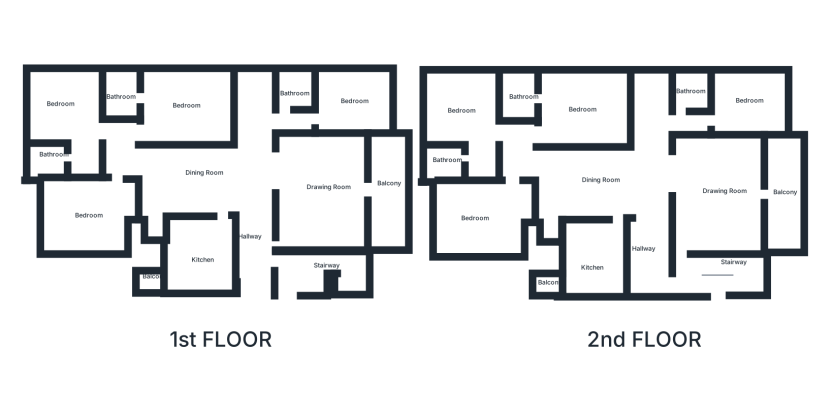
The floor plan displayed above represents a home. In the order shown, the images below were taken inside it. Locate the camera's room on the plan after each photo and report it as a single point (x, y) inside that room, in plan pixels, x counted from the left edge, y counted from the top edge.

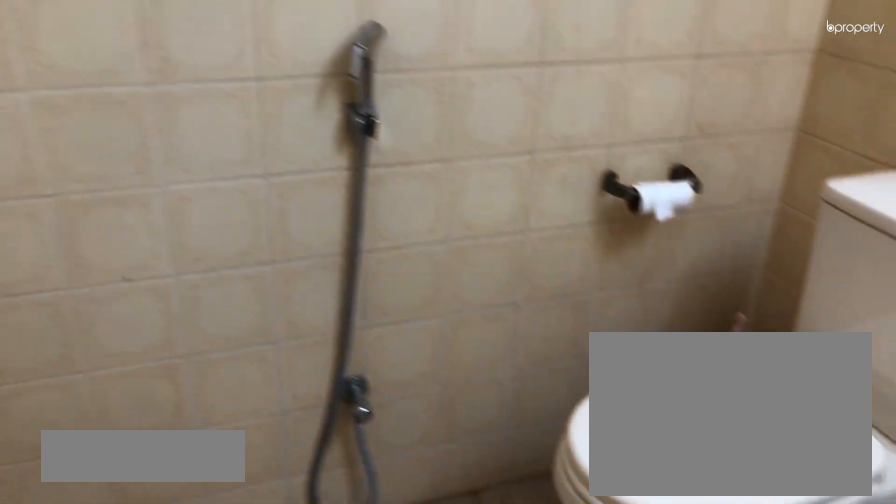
(295, 86)
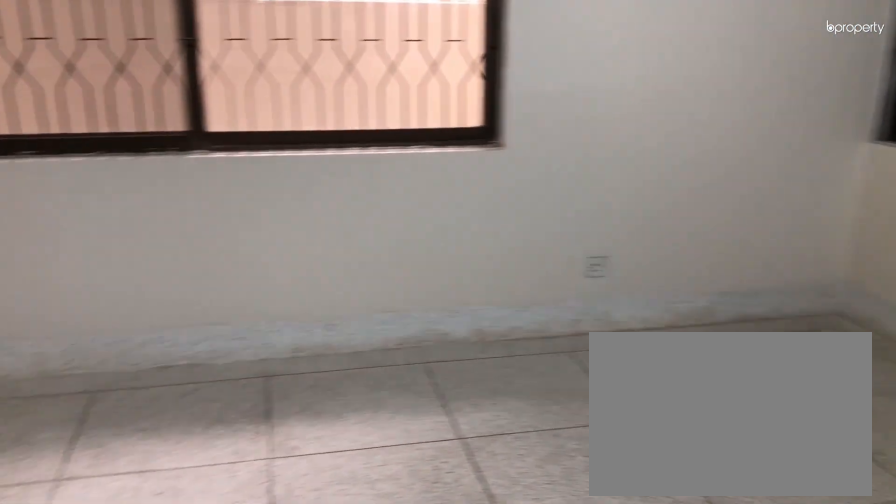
(179, 99)
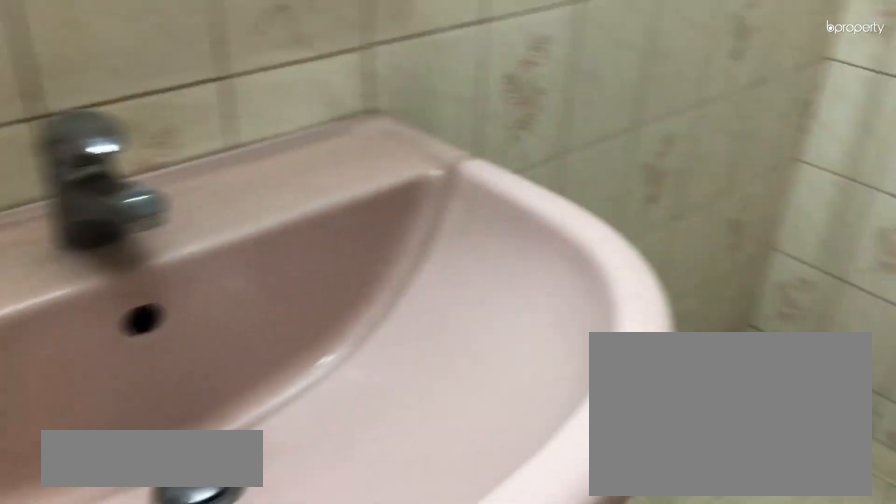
(124, 93)
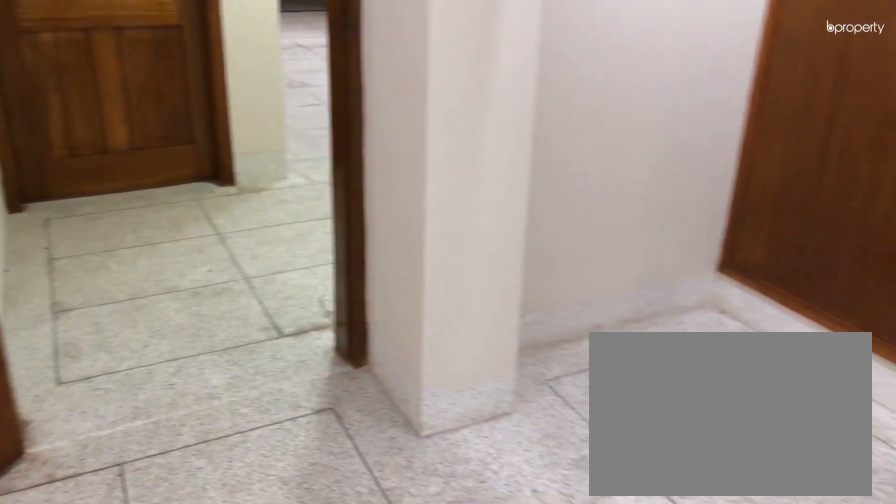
(74, 111)
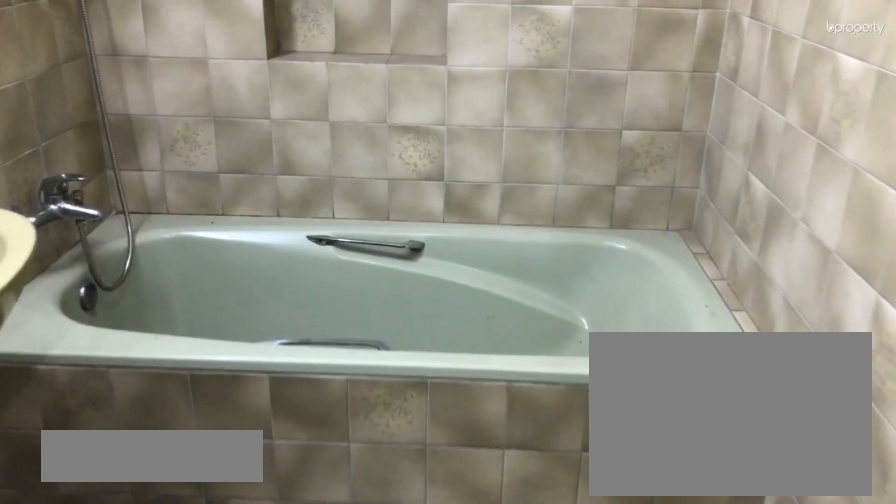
(47, 160)
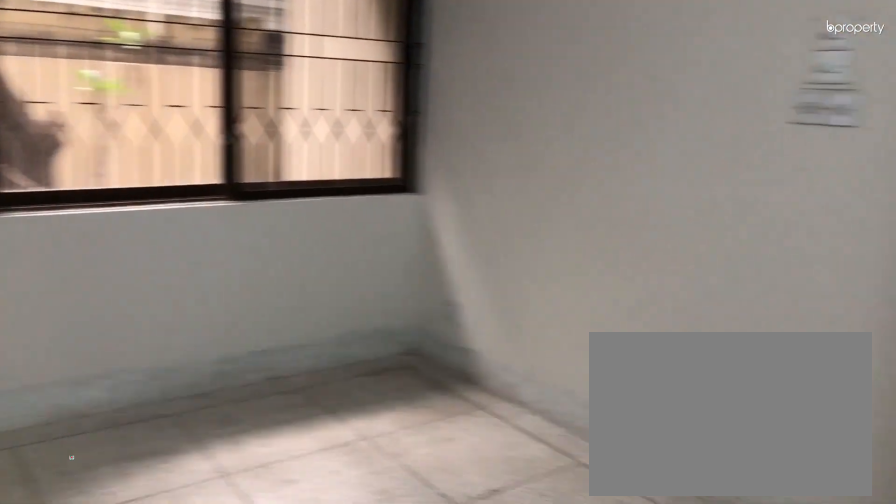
(89, 213)
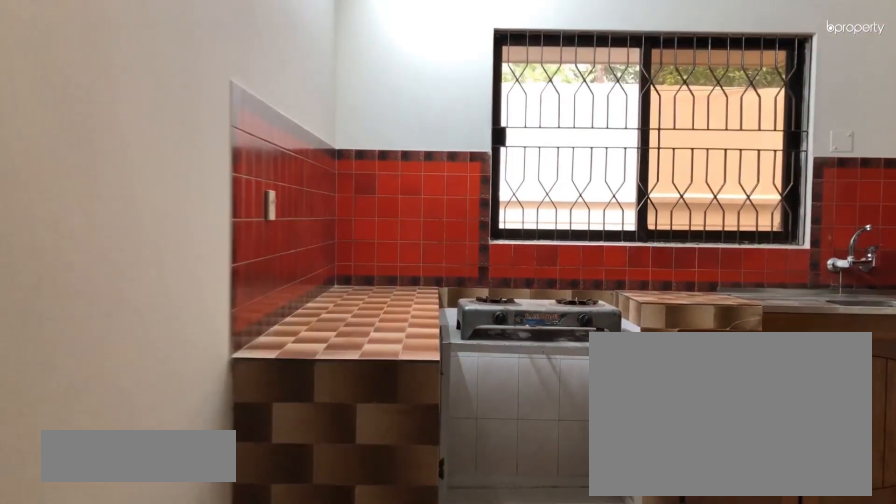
(200, 257)
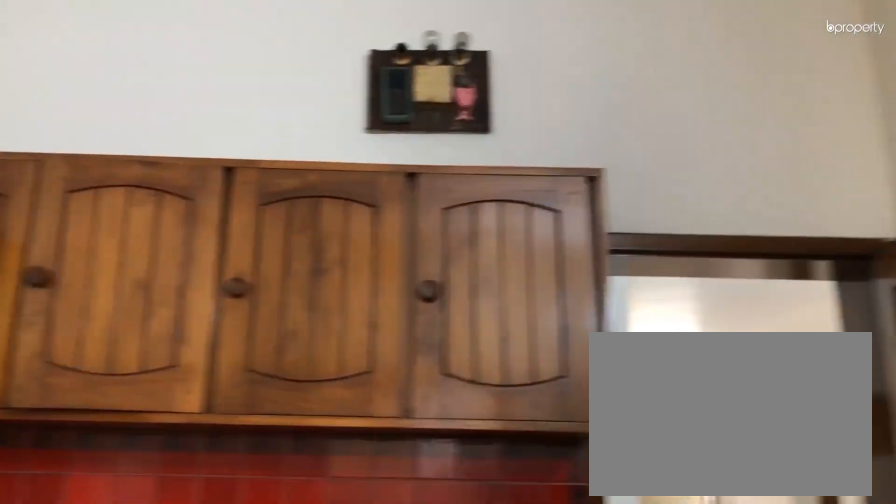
(200, 254)
